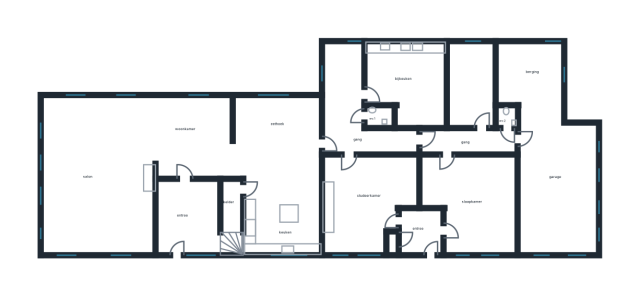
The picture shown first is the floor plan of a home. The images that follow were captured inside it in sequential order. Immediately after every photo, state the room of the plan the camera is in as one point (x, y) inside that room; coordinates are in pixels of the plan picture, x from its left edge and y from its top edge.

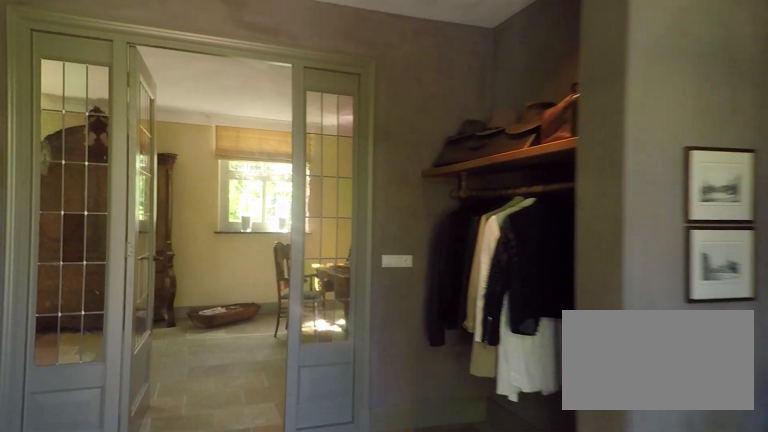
(189, 217)
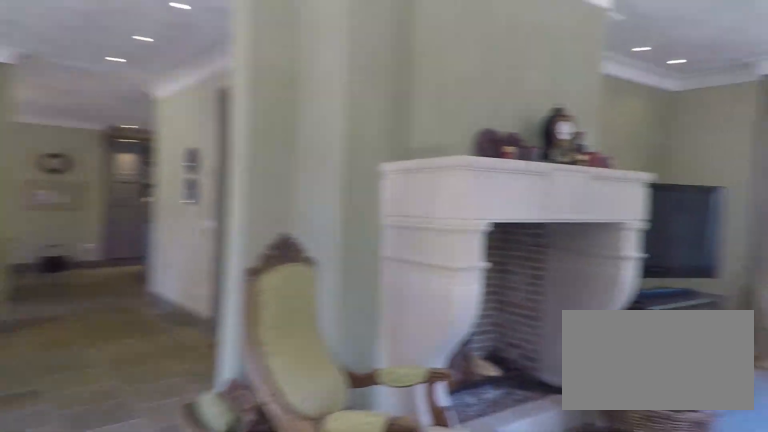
(127, 165)
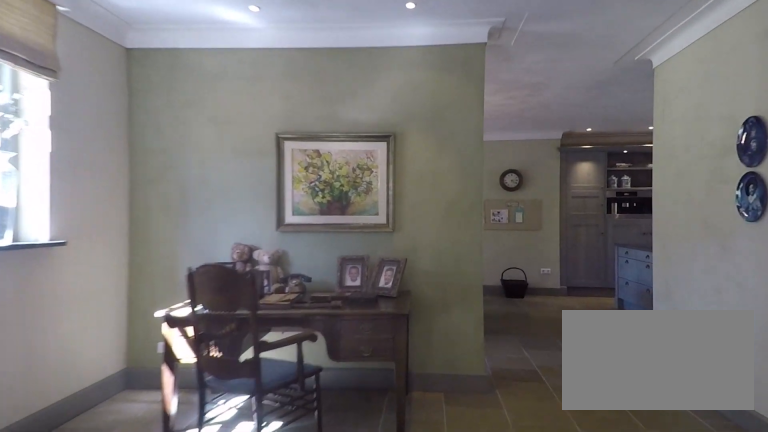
(127, 165)
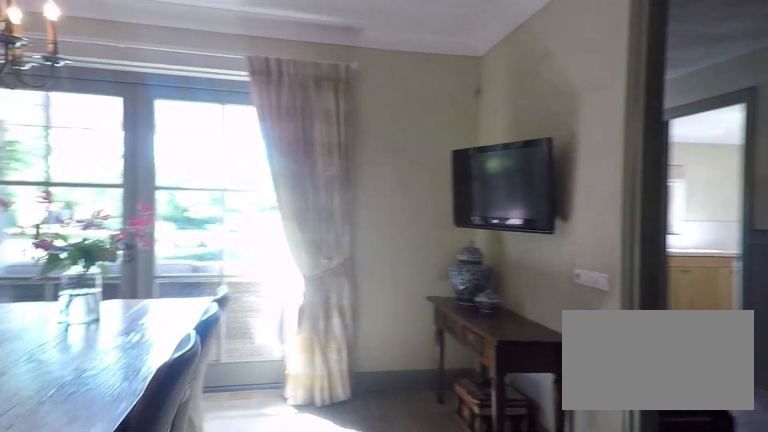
(280, 174)
